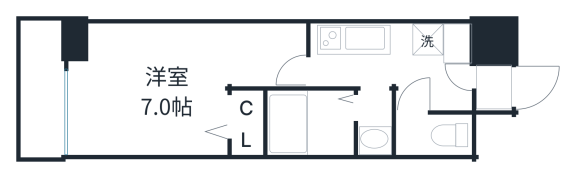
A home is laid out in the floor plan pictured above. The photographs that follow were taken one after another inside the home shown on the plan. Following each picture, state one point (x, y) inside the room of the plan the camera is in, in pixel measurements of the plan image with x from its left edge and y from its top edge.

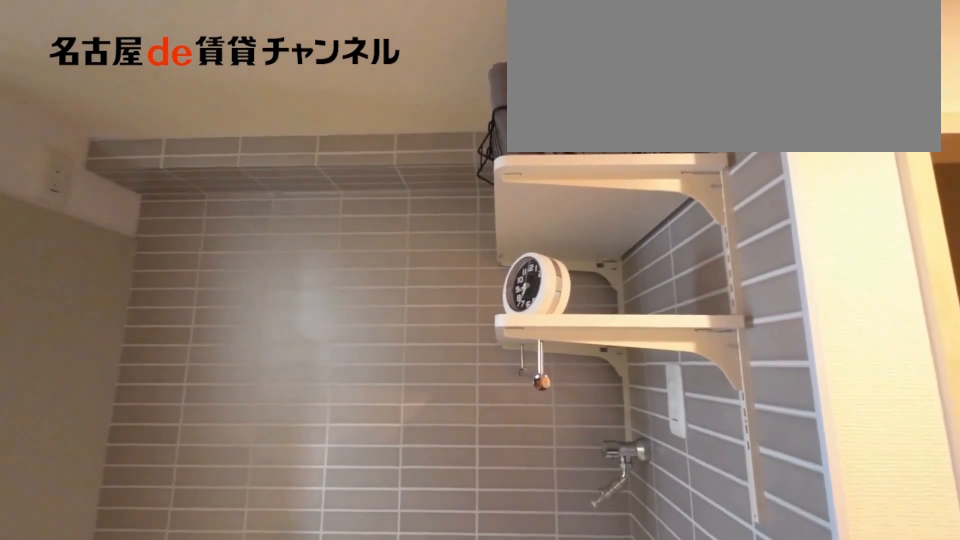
(422, 41)
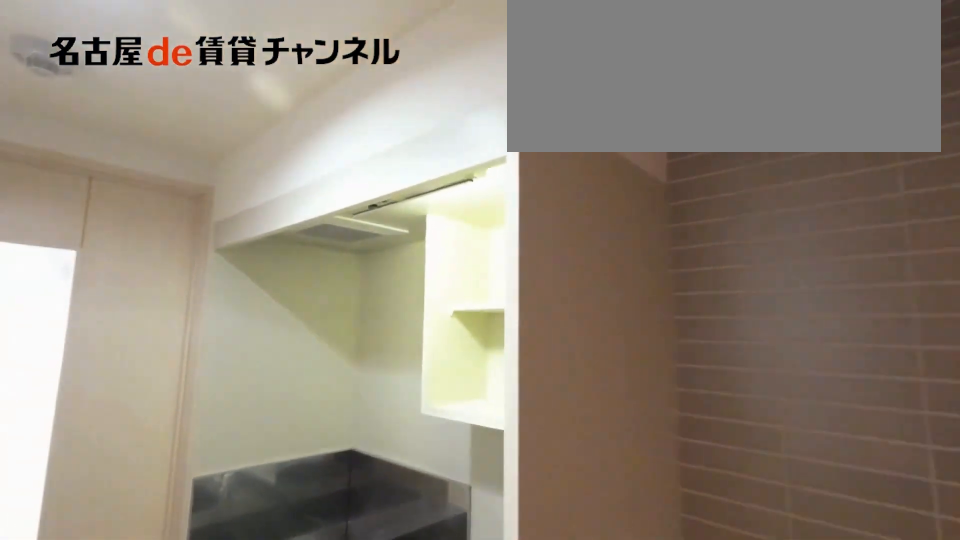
(422, 41)
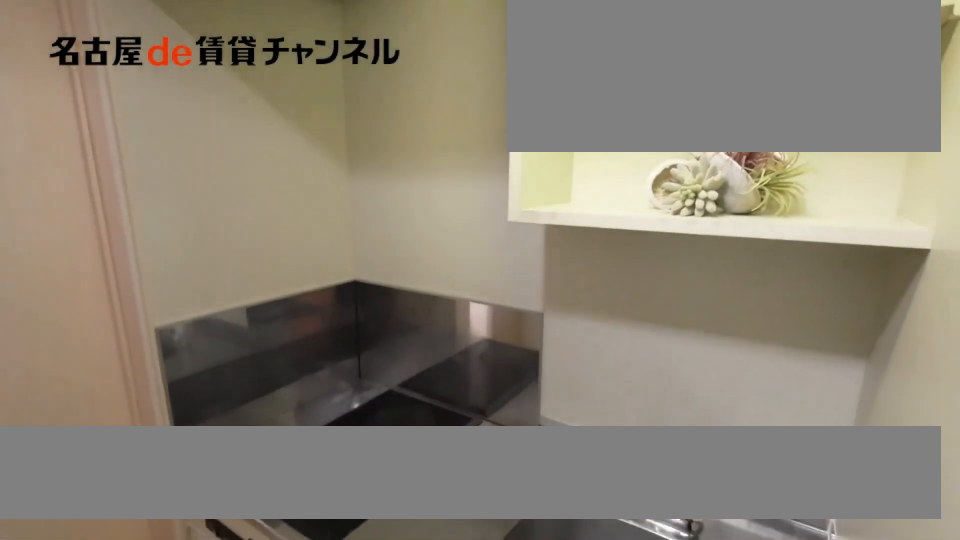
(360, 39)
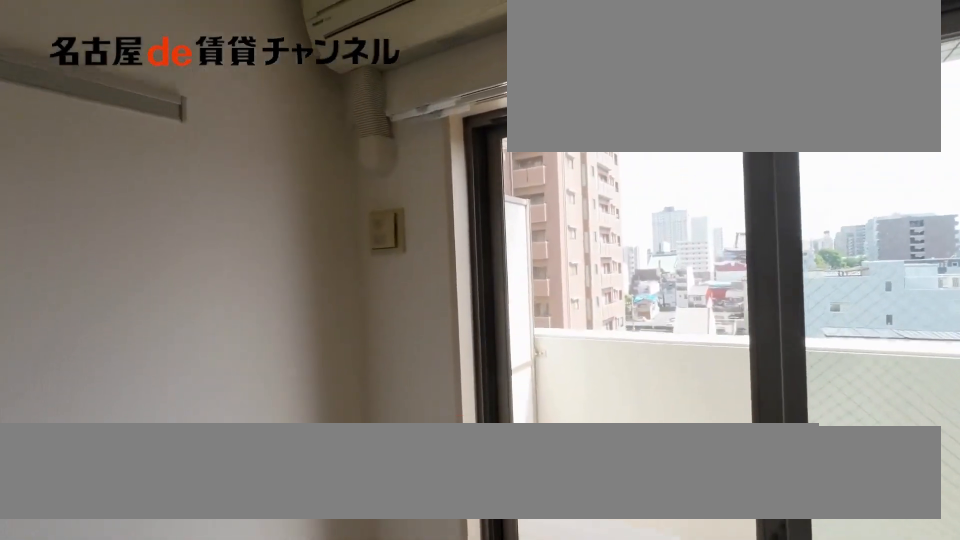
(170, 82)
